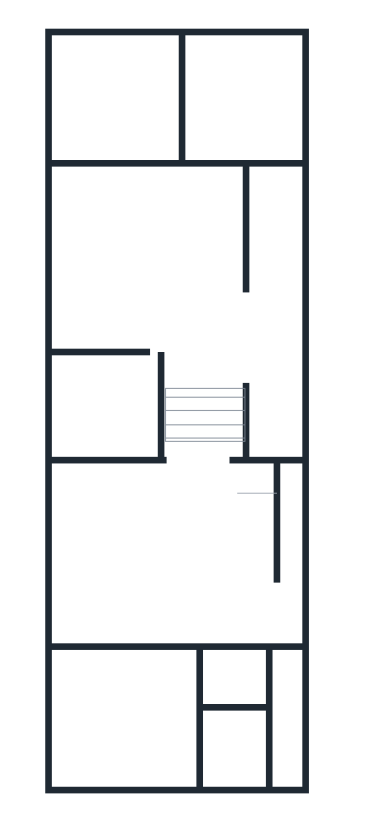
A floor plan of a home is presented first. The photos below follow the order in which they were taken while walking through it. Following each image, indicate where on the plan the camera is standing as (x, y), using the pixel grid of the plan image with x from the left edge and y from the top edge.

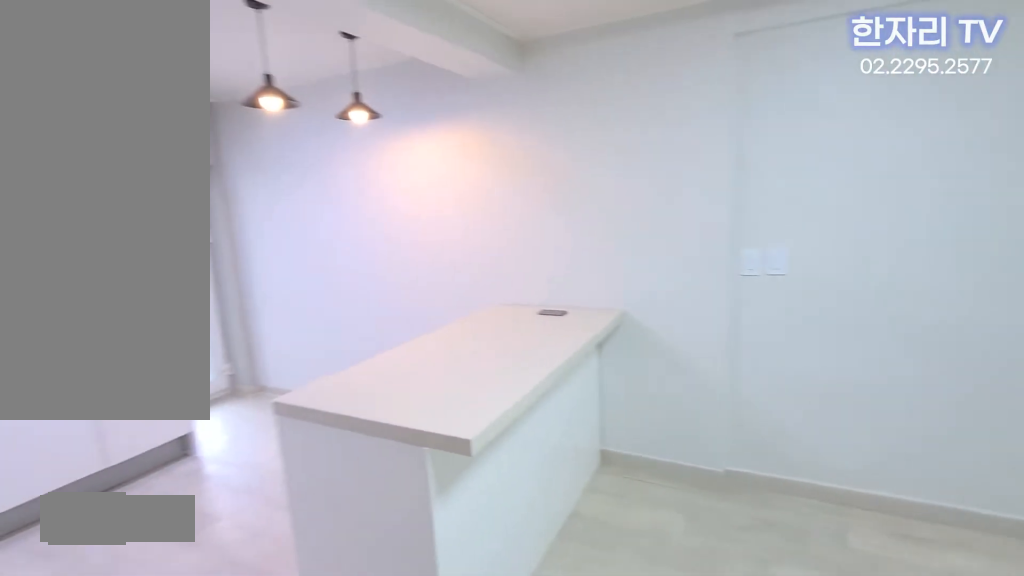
(187, 530)
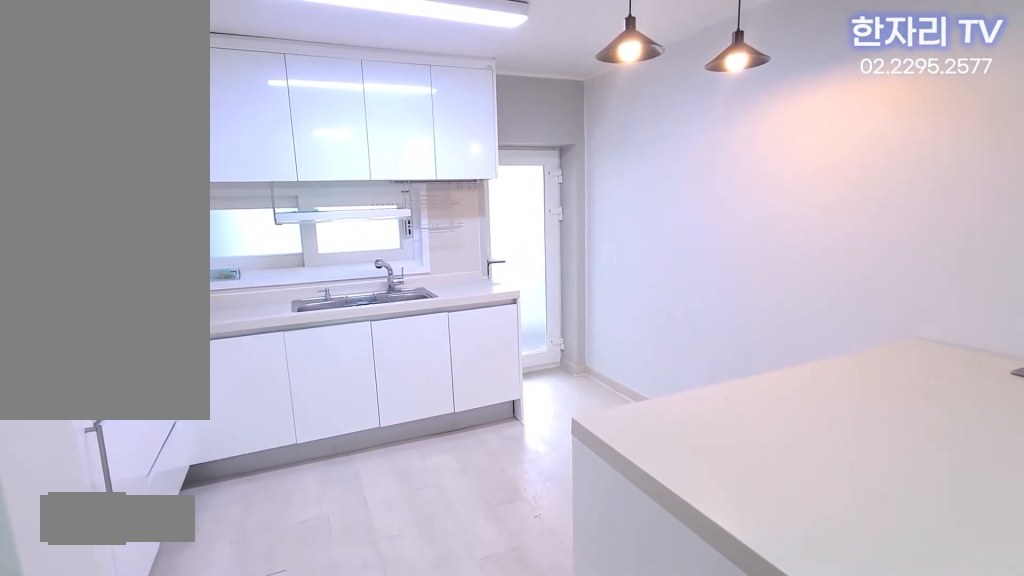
(243, 555)
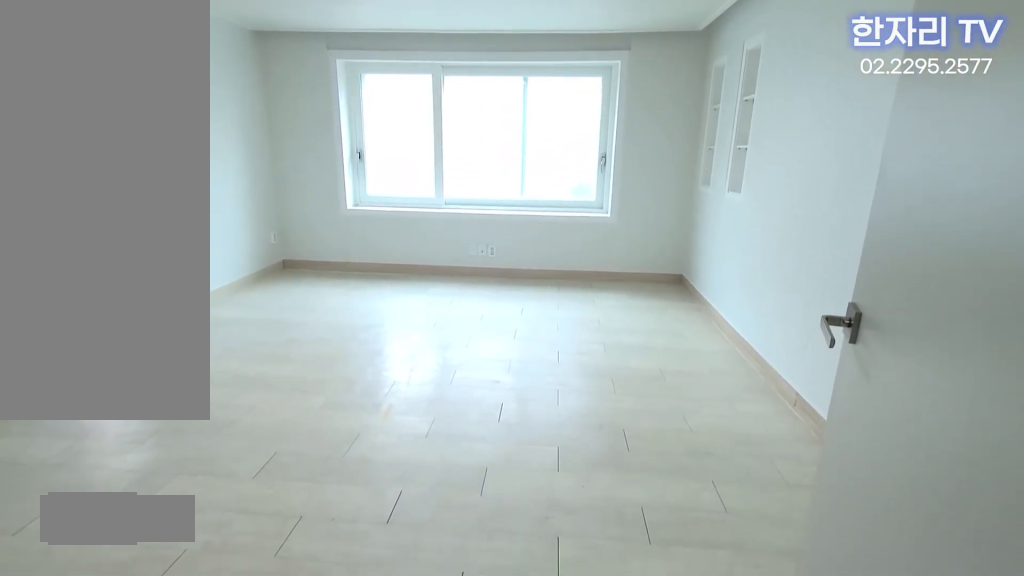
(123, 719)
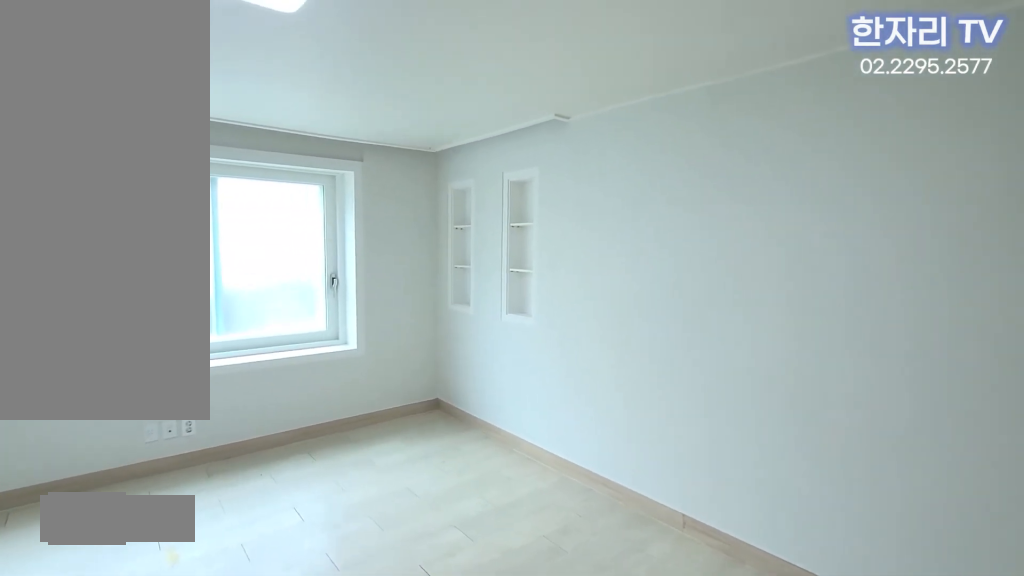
(121, 719)
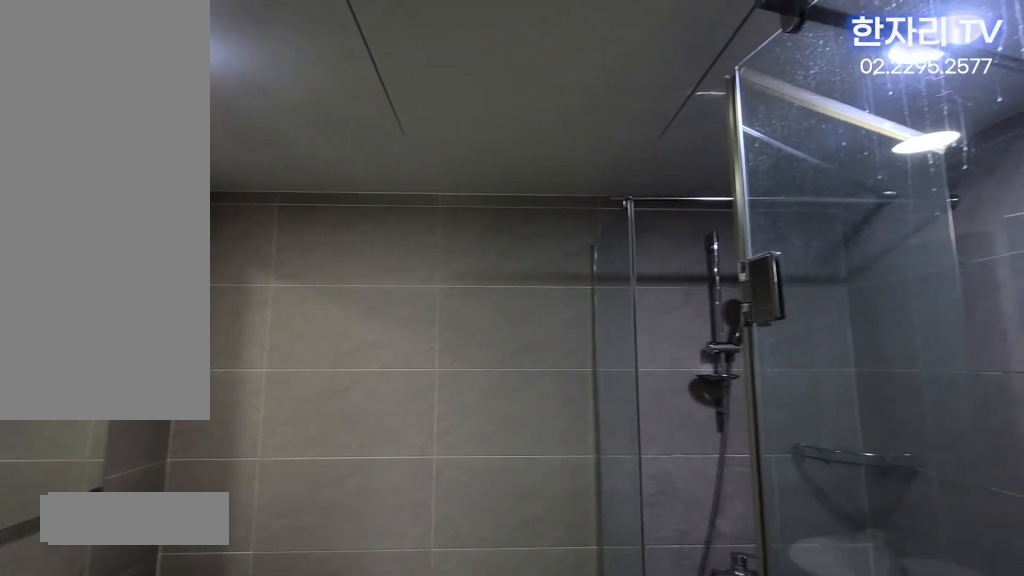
(236, 675)
